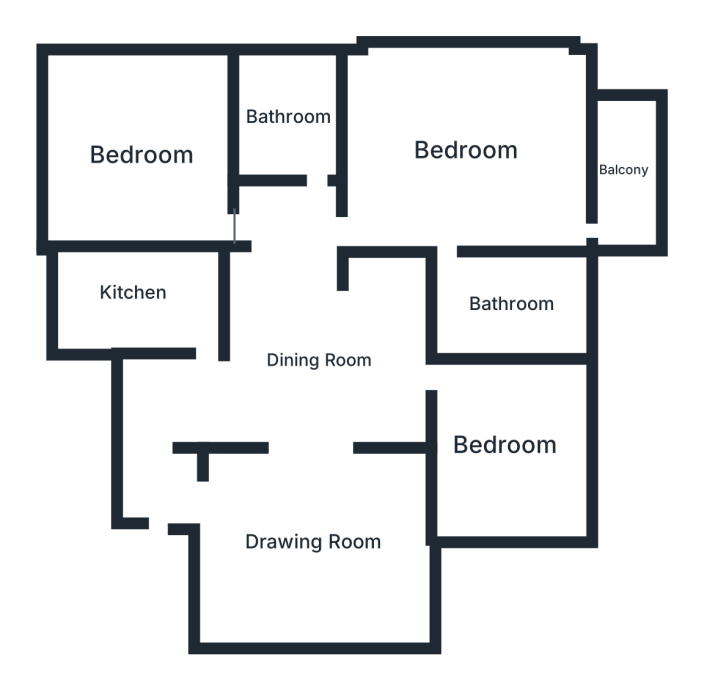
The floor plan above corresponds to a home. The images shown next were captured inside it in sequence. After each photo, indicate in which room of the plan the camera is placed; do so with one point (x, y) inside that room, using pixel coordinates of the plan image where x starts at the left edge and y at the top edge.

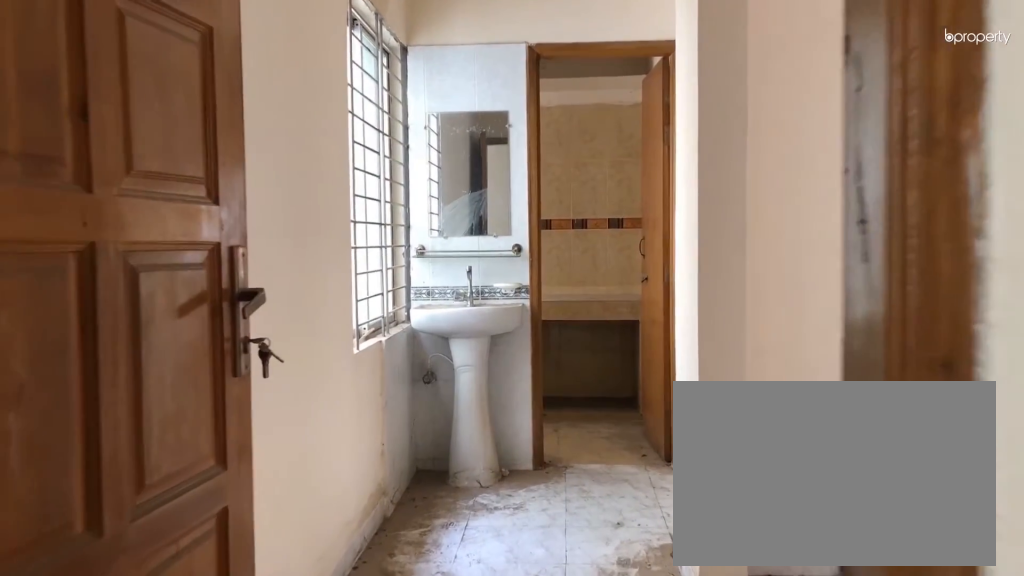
(162, 424)
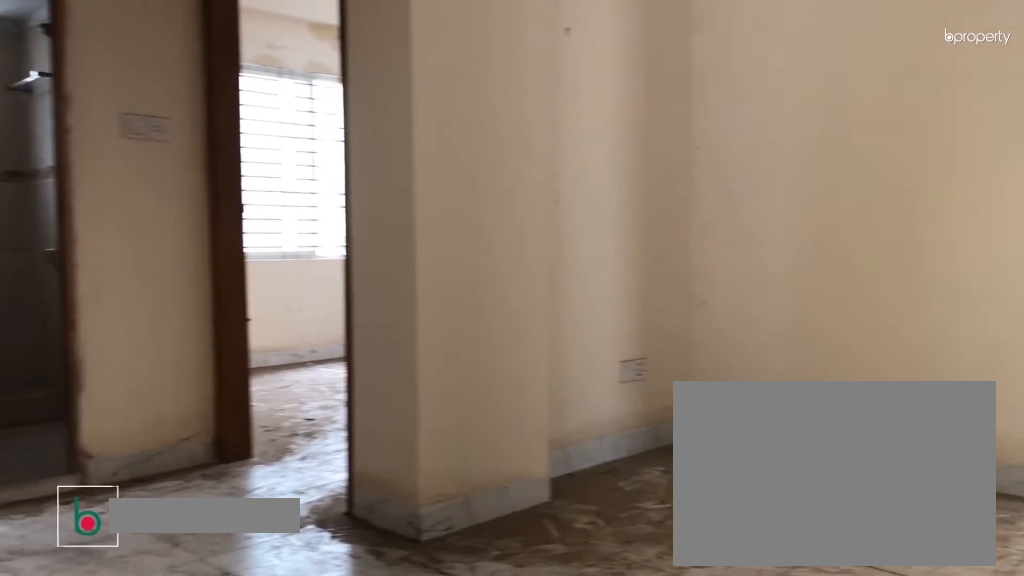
(316, 364)
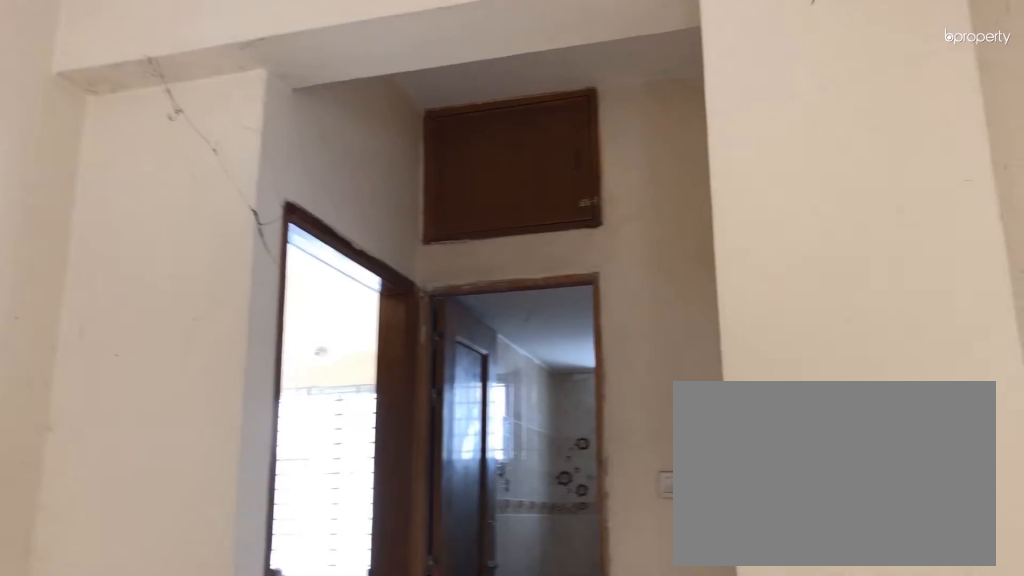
(319, 361)
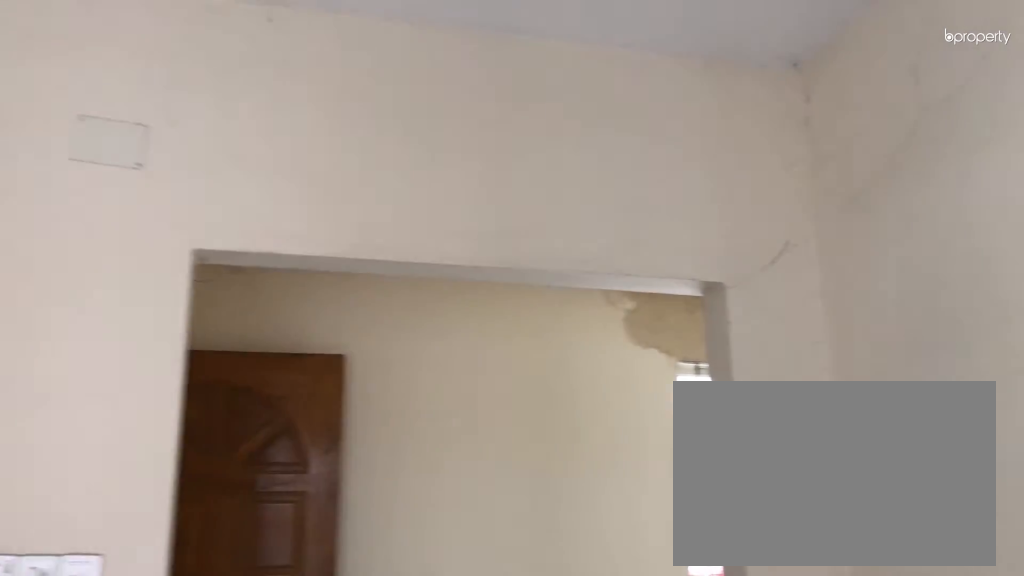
(325, 554)
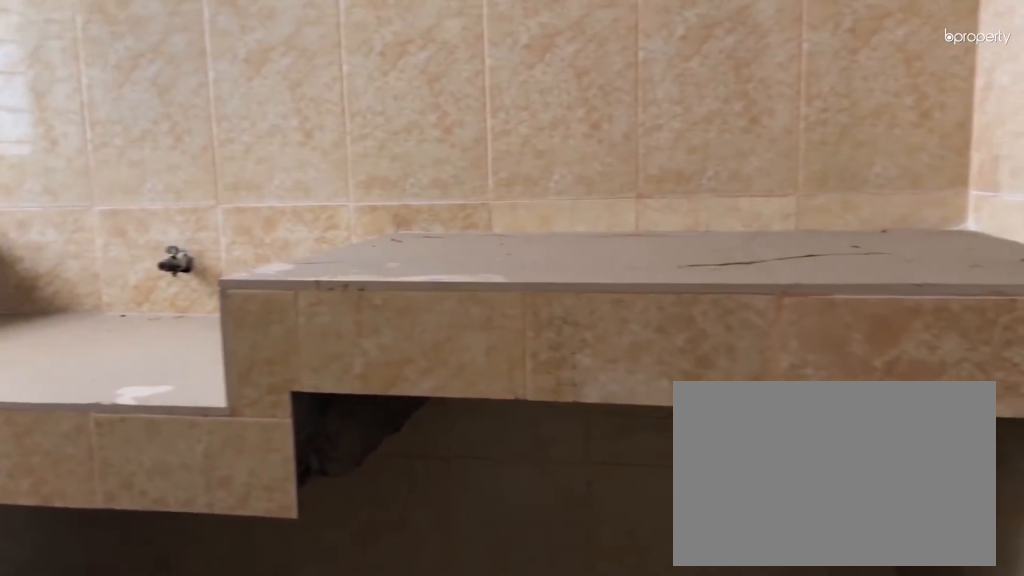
(133, 293)
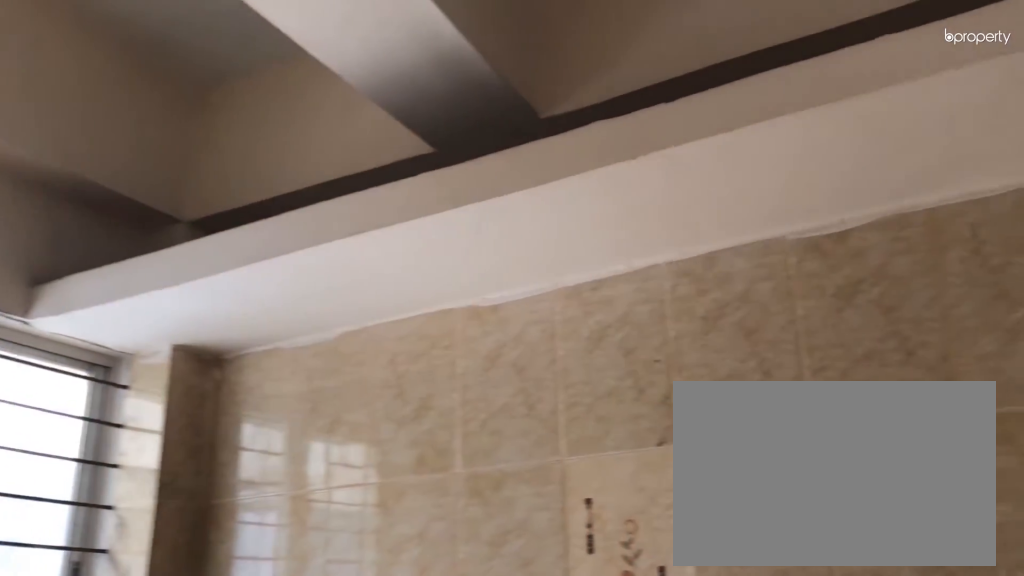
(133, 294)
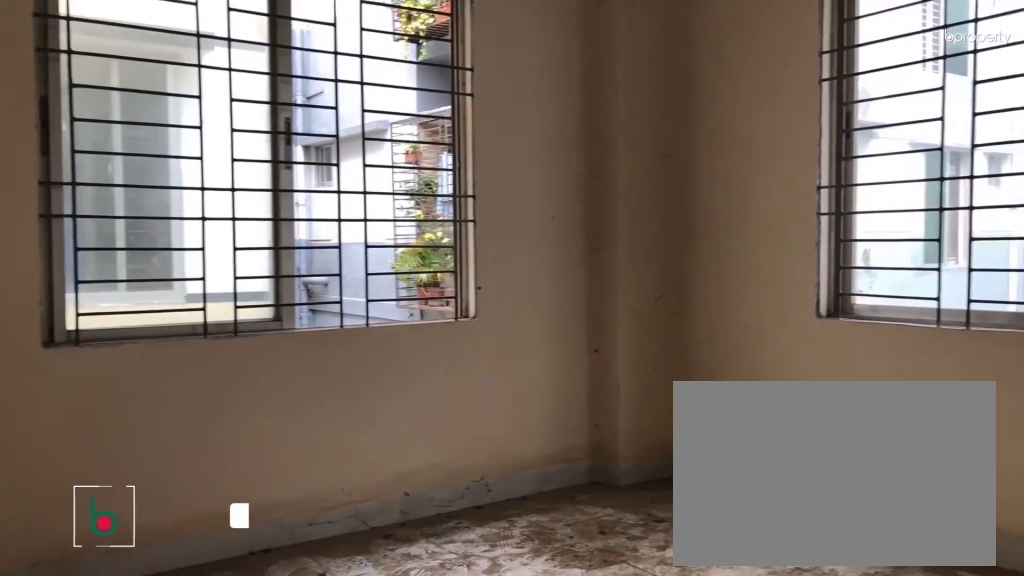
(138, 157)
